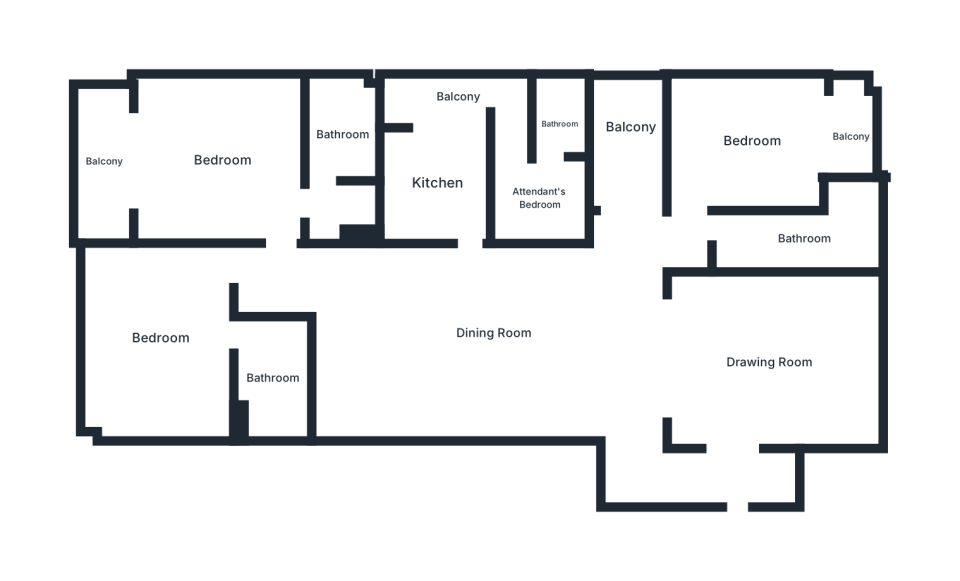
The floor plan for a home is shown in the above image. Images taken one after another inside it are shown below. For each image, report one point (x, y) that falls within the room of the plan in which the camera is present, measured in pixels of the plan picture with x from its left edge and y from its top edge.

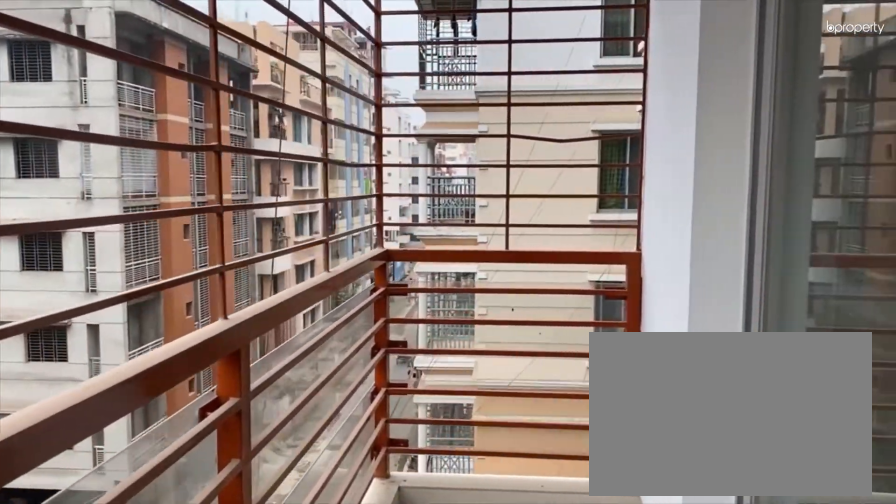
(102, 159)
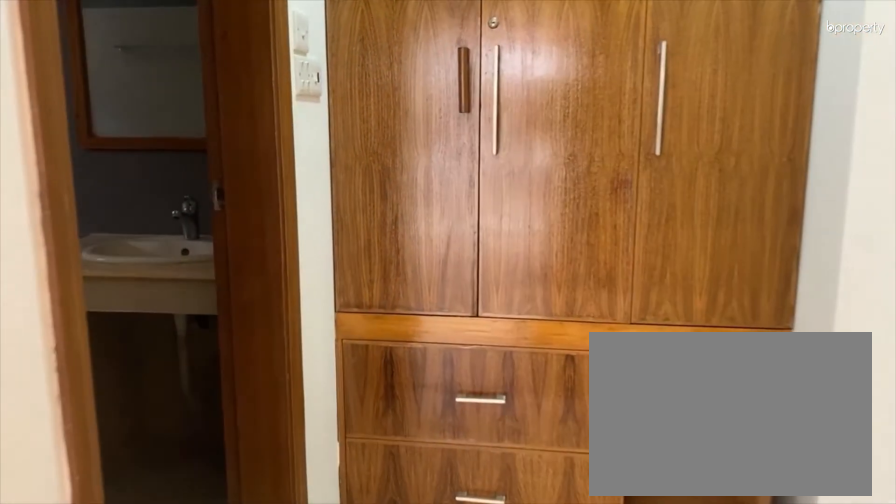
(321, 187)
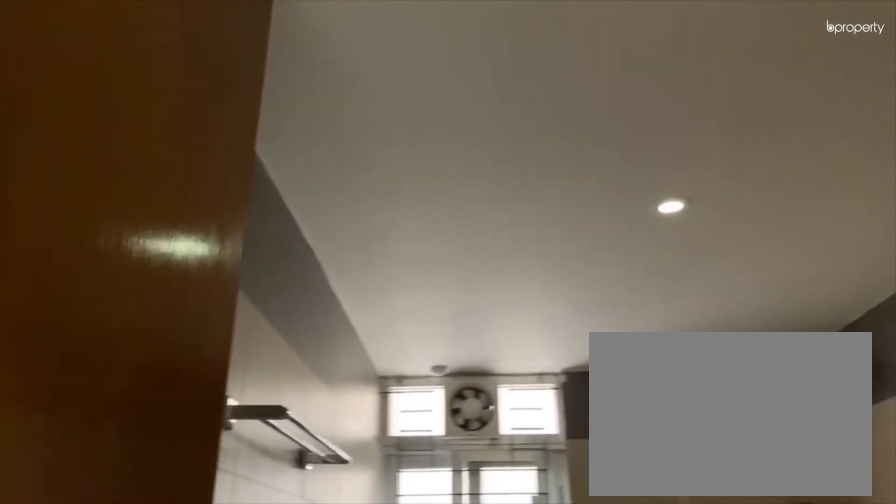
(342, 134)
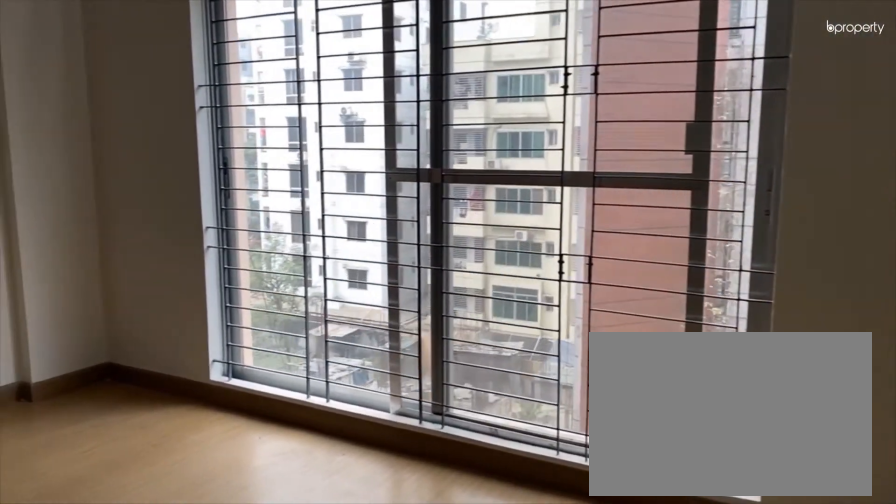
(158, 339)
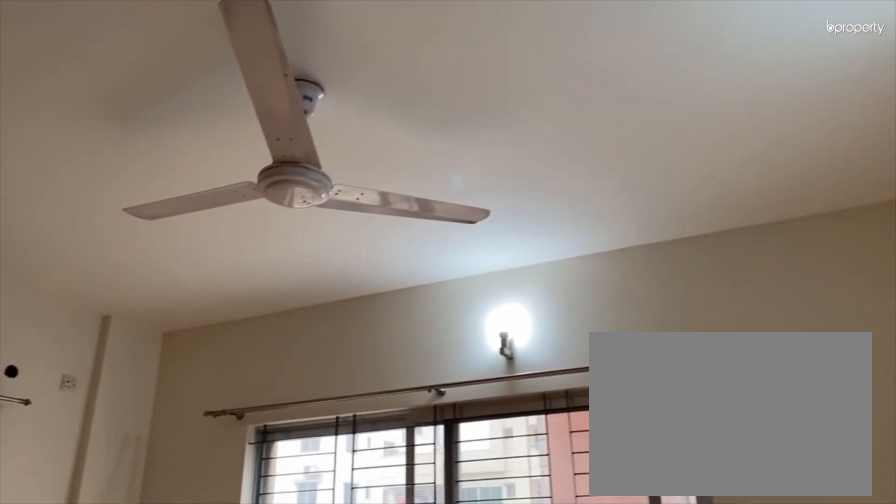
(158, 339)
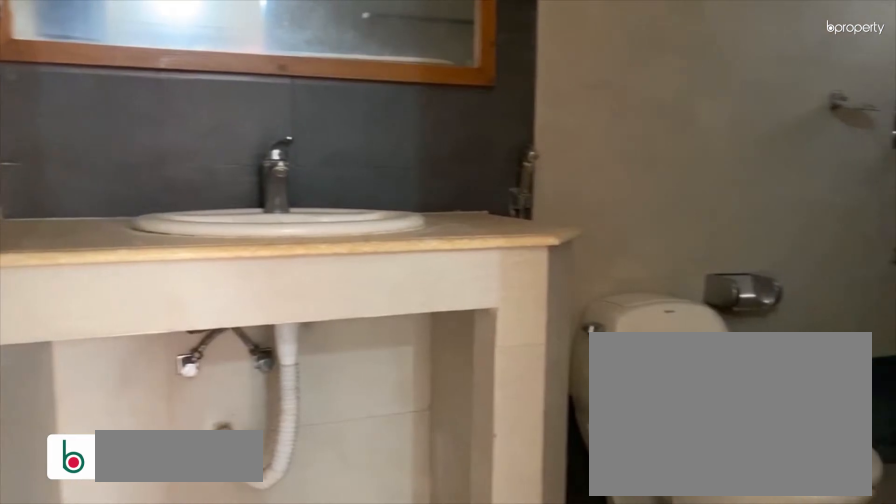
(271, 378)
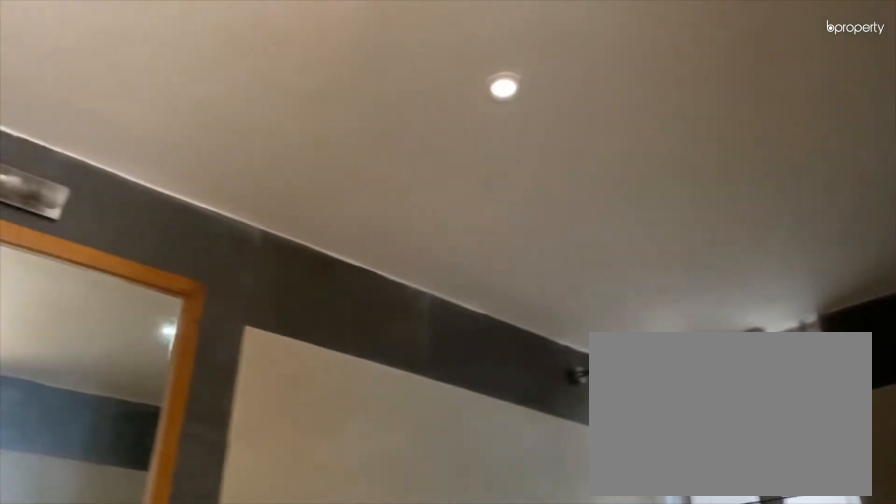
(271, 378)
